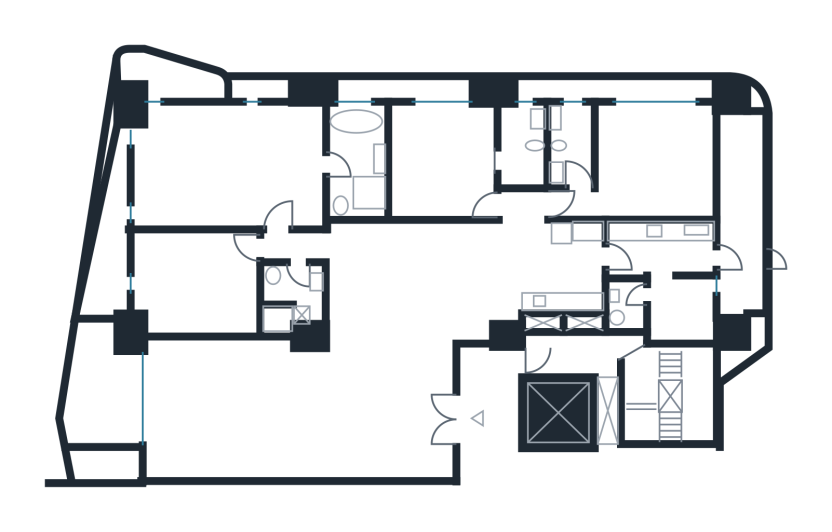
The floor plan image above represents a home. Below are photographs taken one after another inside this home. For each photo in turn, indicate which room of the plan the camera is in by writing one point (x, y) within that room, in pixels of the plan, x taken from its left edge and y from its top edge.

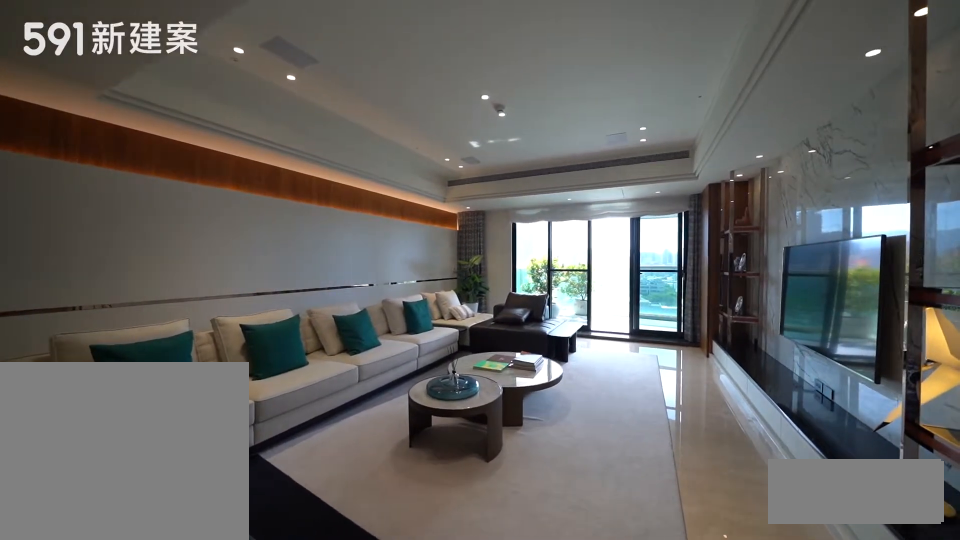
(252, 412)
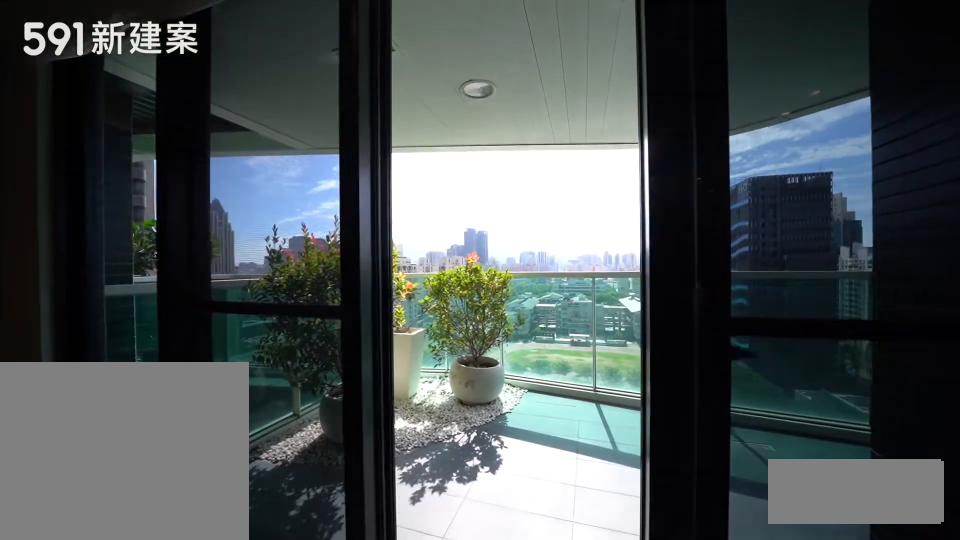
(101, 390)
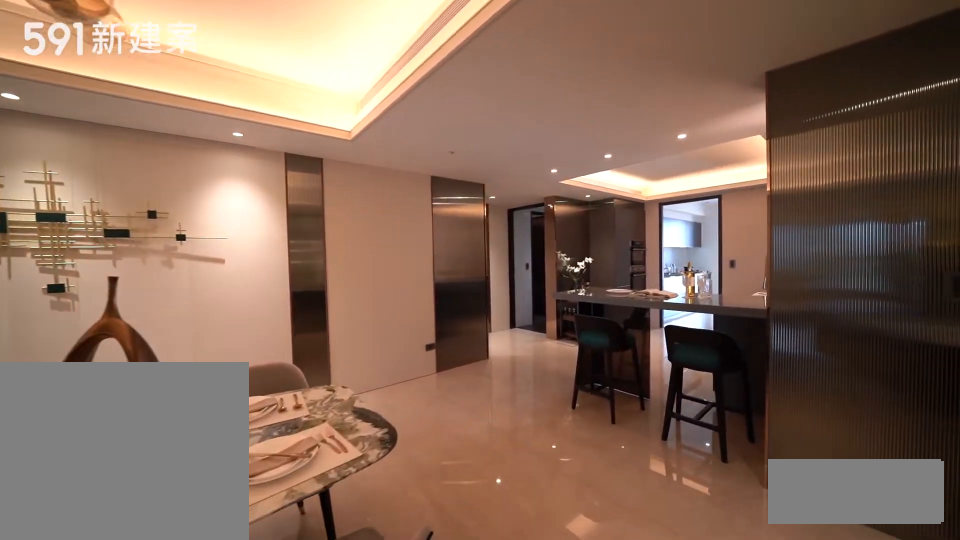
(416, 284)
